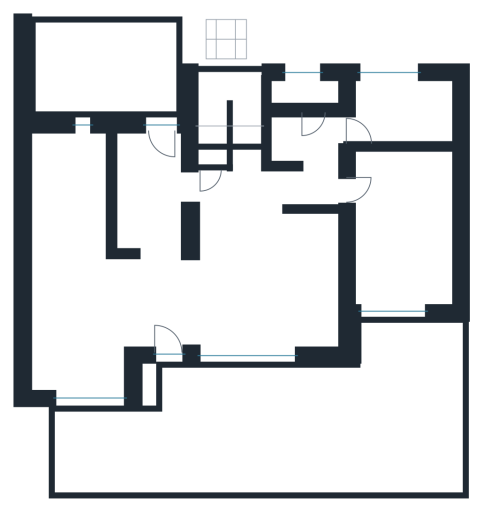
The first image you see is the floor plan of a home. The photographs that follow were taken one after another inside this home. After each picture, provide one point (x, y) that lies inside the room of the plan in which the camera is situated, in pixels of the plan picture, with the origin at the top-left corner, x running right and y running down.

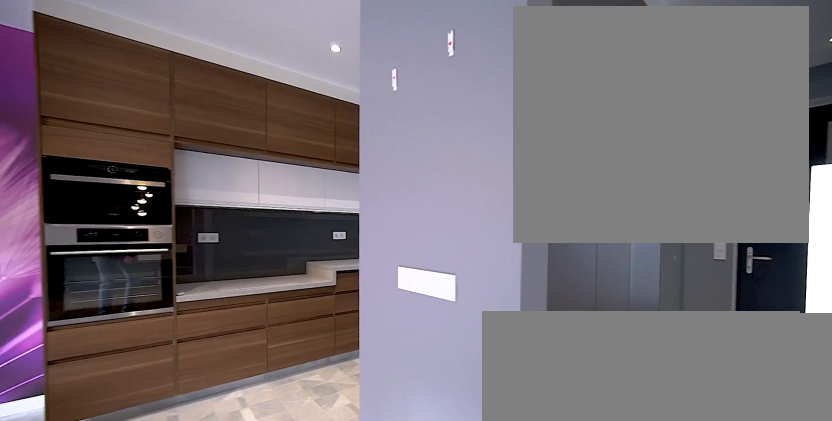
(79, 329)
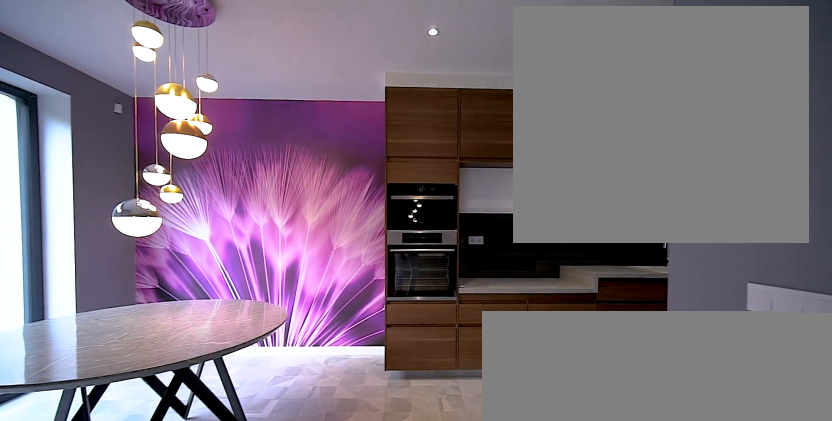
(79, 329)
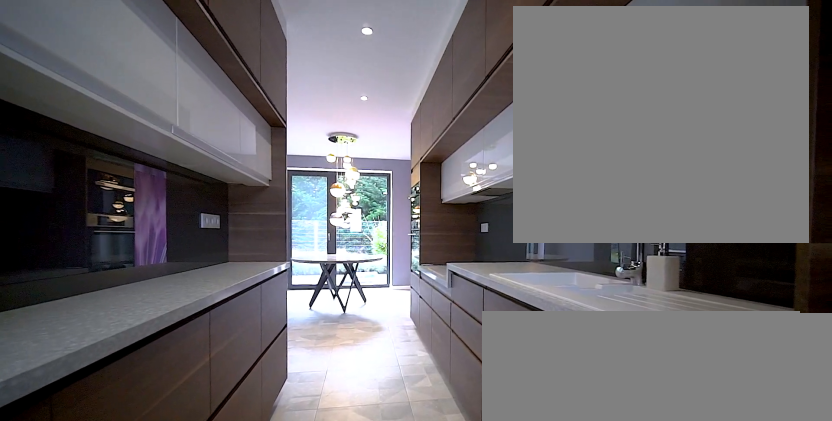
(71, 223)
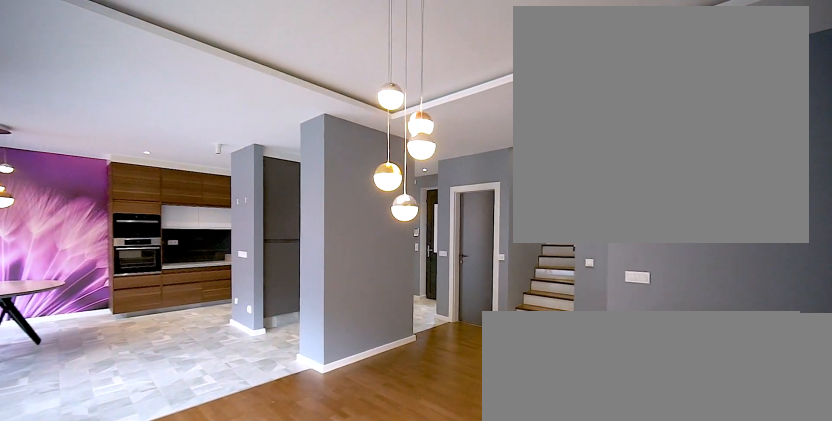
(264, 284)
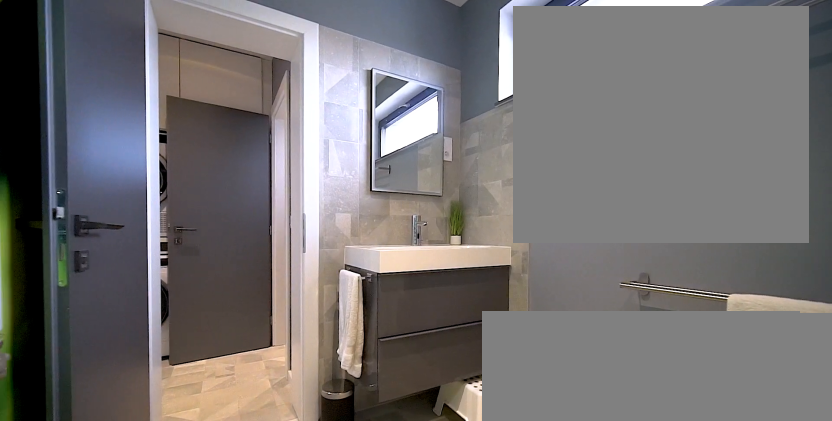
(402, 111)
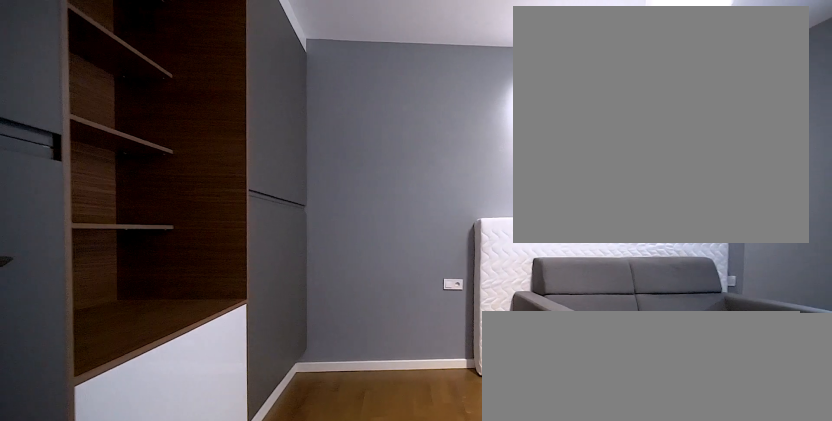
(406, 240)
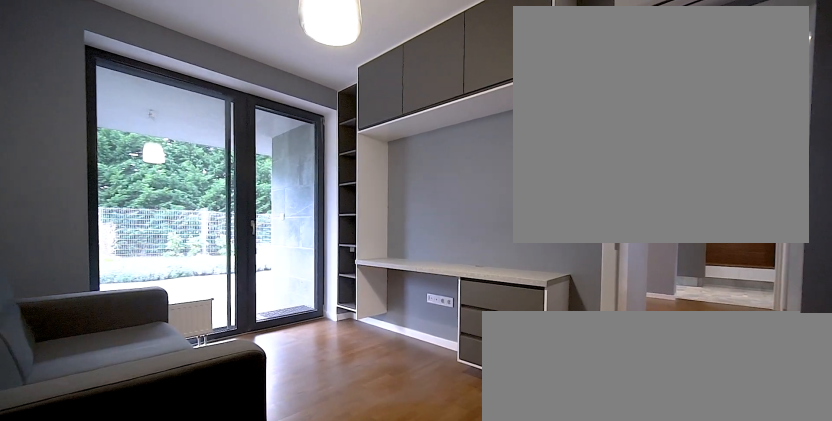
(406, 240)
